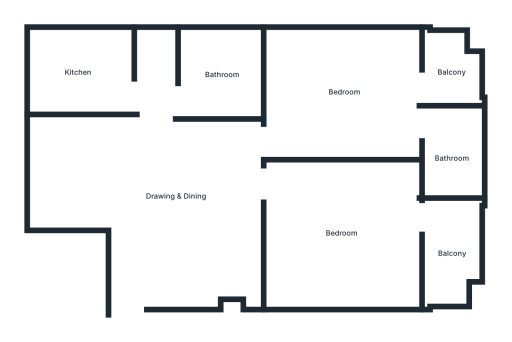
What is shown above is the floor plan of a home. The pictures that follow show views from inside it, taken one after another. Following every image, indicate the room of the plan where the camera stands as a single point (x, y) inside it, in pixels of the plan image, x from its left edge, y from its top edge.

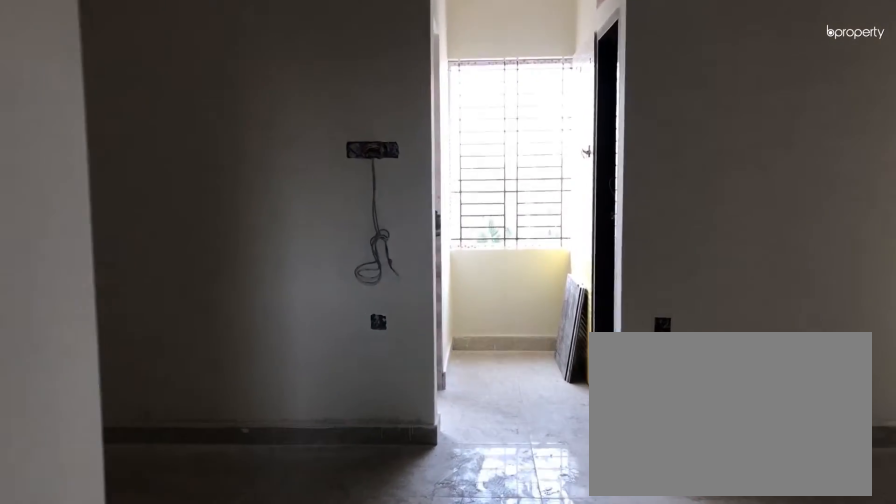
(137, 291)
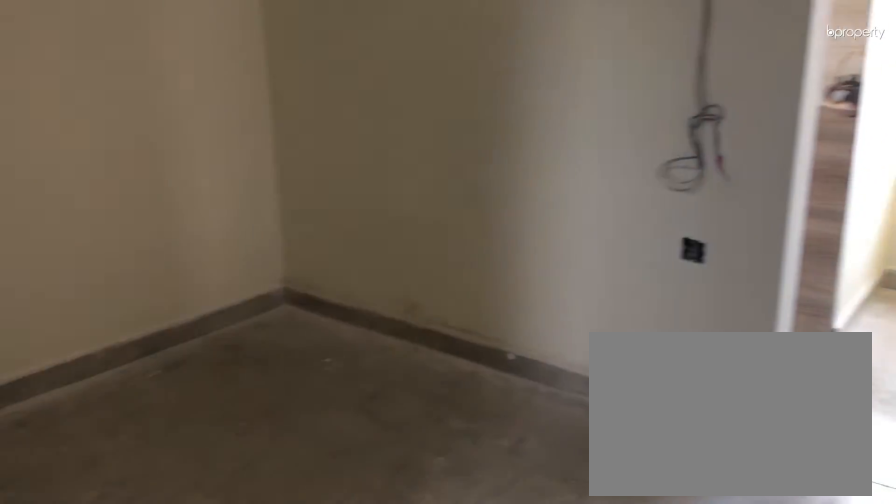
(177, 195)
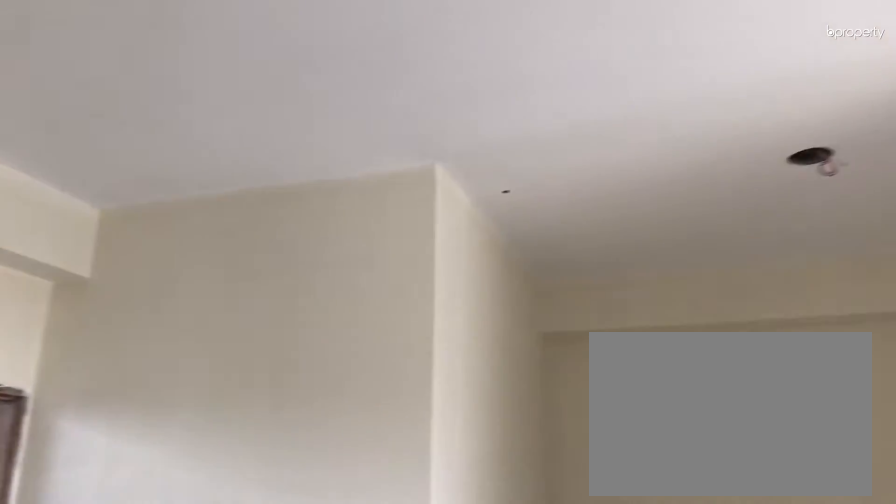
(177, 195)
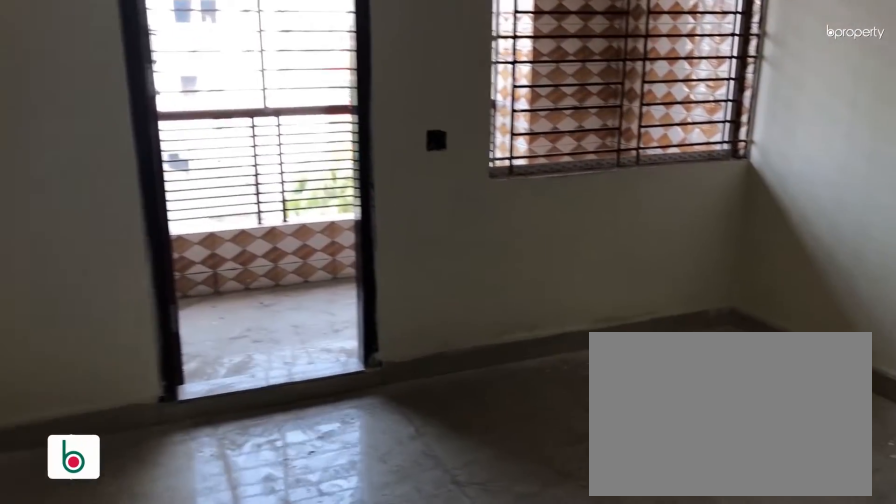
(341, 234)
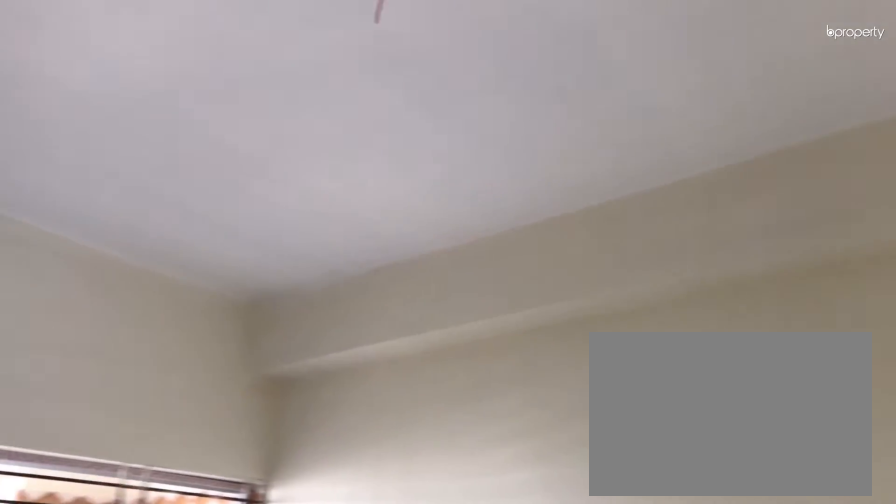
(341, 234)
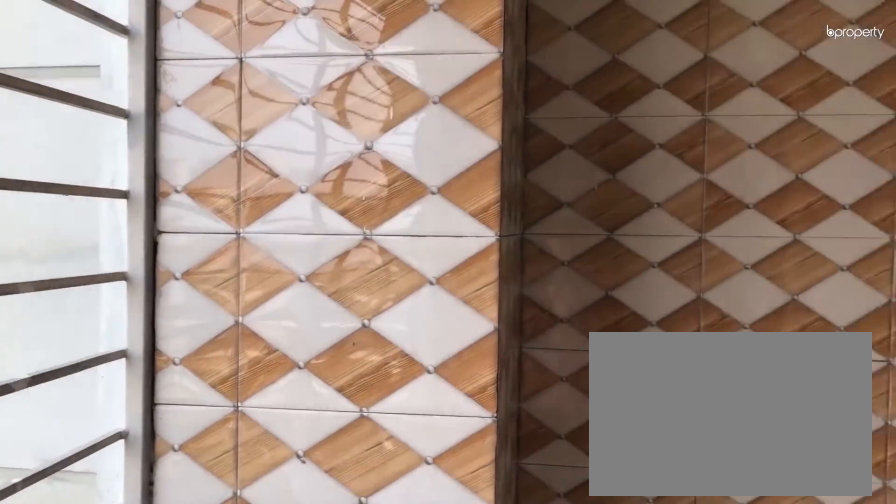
(451, 254)
